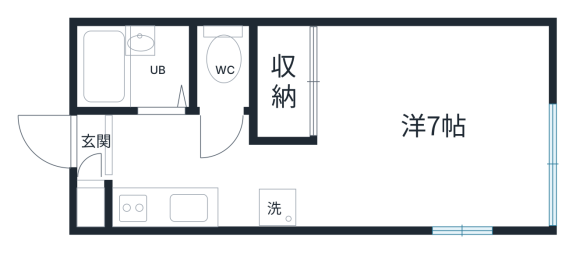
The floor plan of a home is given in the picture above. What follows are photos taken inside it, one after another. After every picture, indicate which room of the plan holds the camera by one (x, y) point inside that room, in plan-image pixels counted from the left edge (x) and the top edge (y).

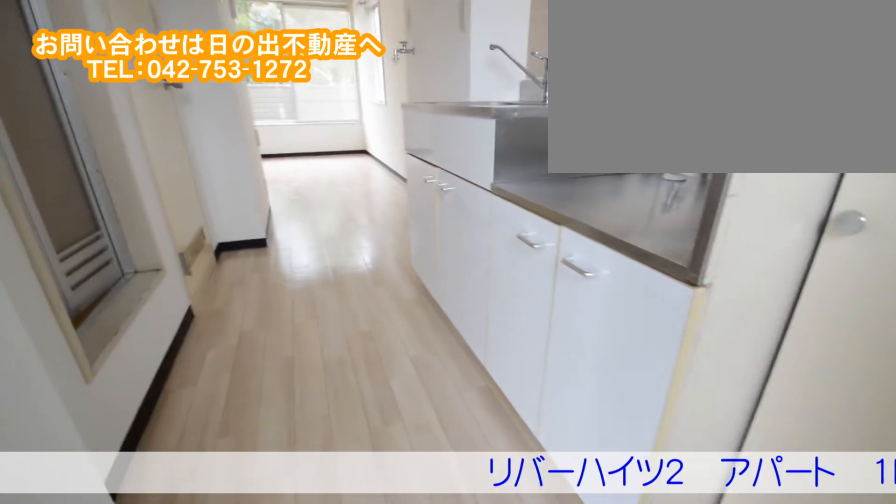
(147, 145)
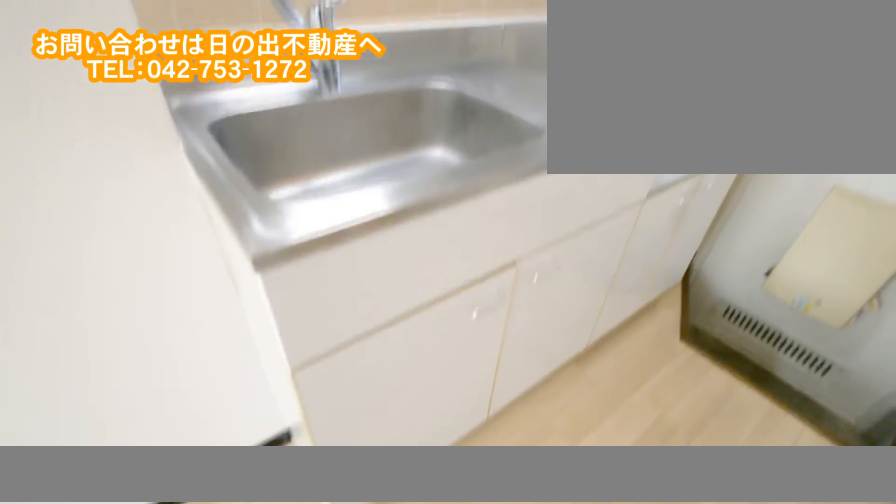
(187, 148)
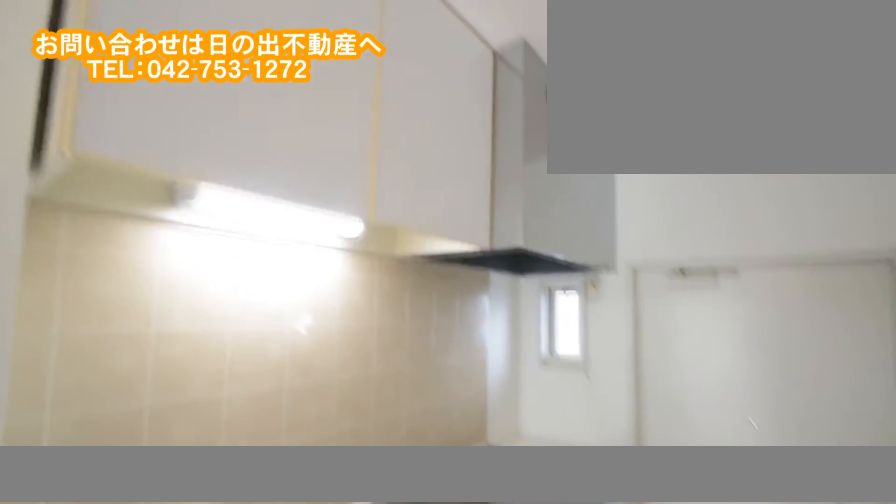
(187, 148)
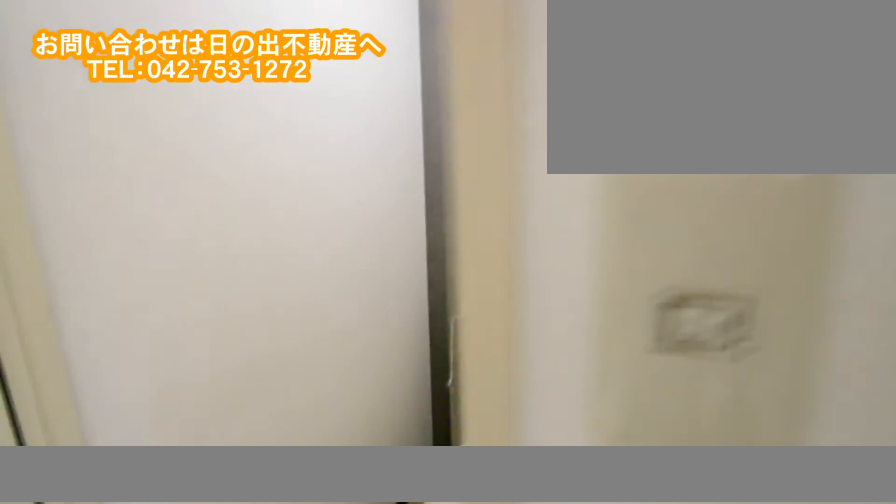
(217, 72)
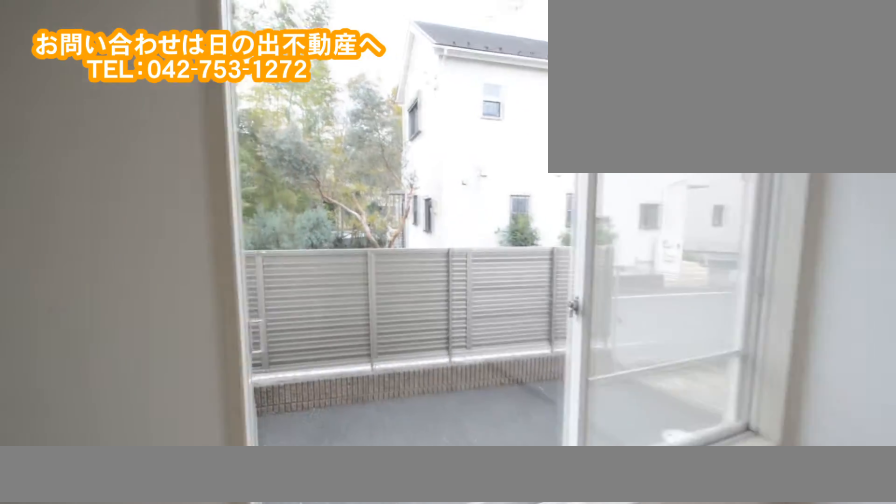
(440, 80)
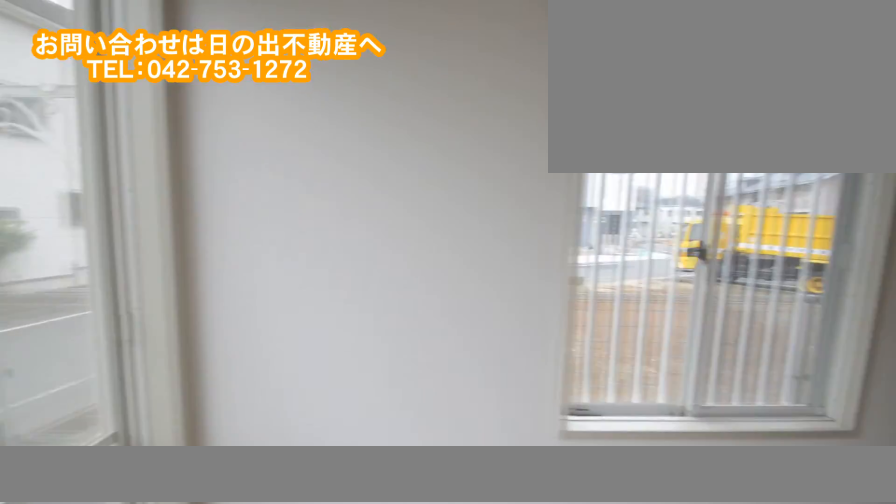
(441, 81)
